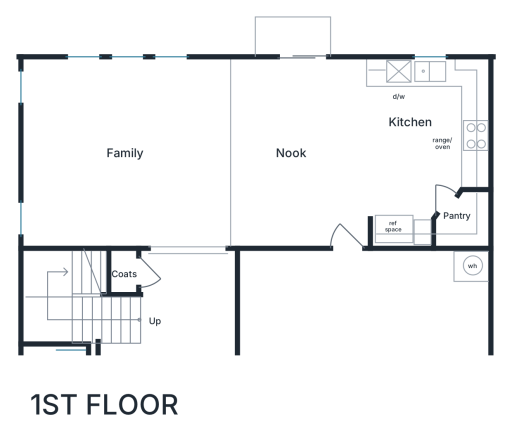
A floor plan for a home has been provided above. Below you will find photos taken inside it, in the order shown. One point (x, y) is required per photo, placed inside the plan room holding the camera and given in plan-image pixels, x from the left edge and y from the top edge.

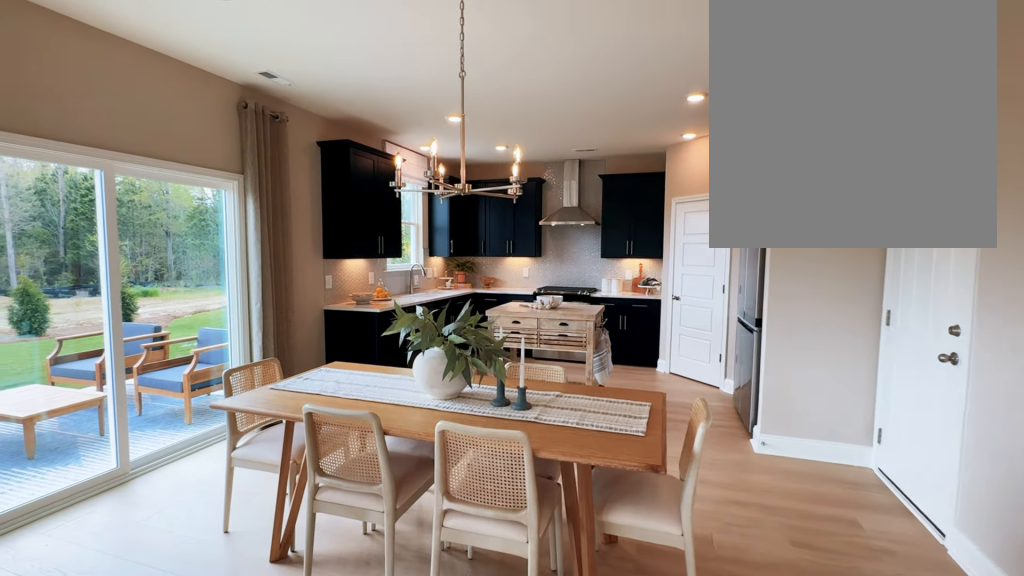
(293, 152)
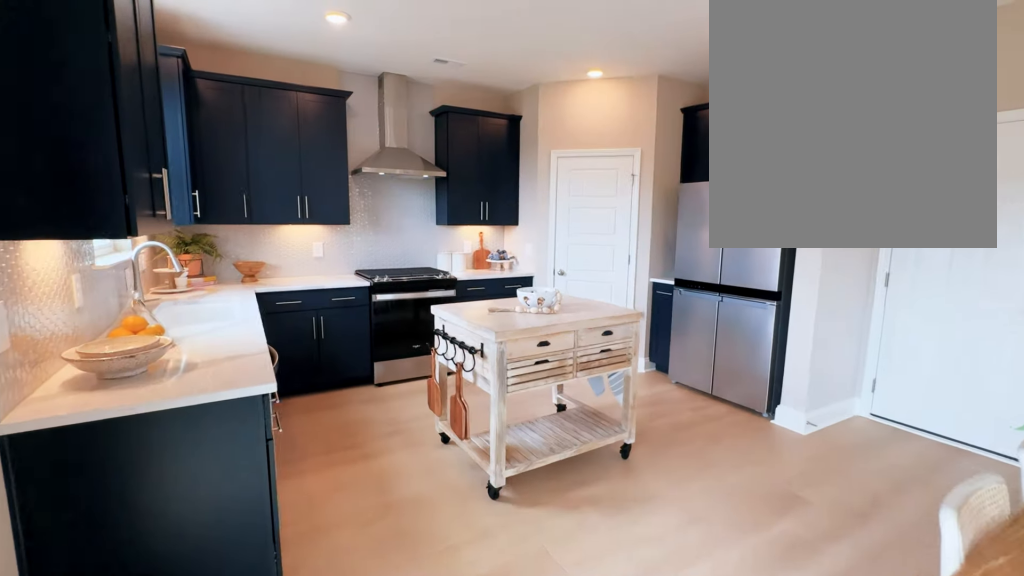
(428, 152)
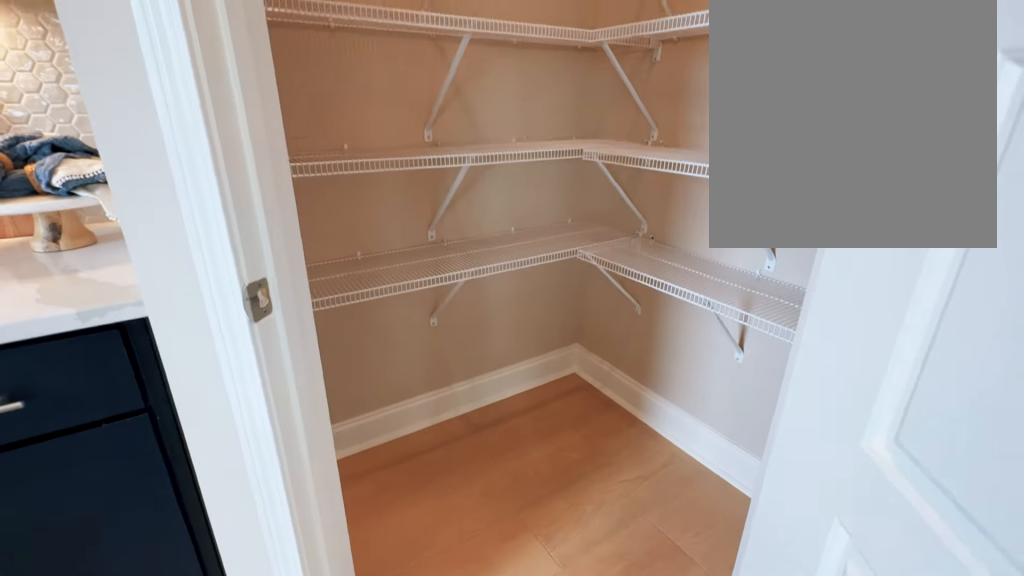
(428, 152)
